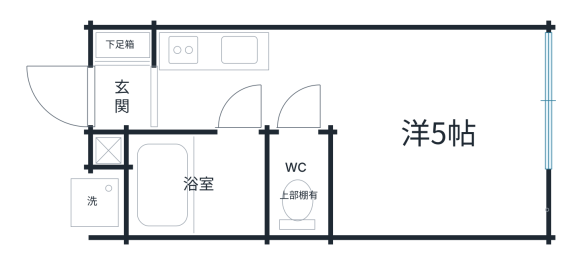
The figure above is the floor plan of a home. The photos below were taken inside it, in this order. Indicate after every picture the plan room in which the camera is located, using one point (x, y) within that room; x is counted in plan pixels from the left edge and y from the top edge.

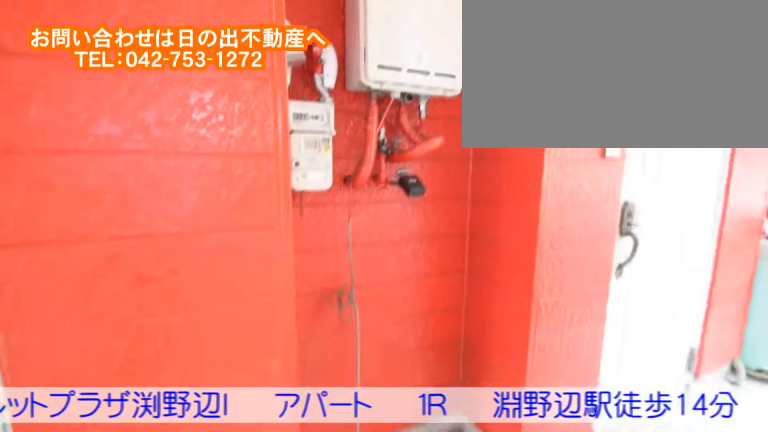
(72, 208)
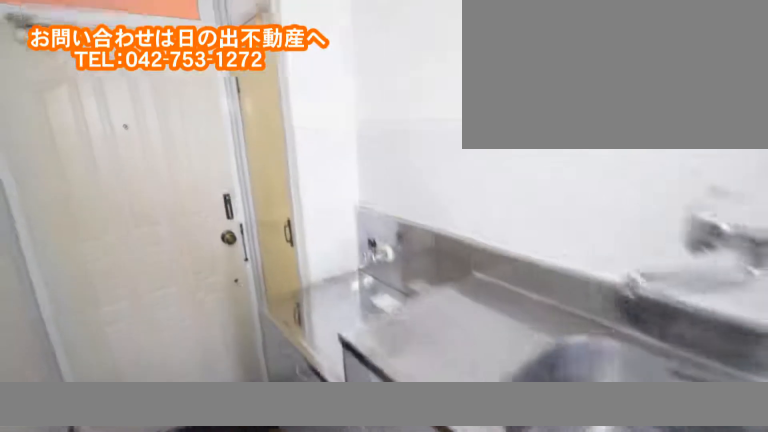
(210, 97)
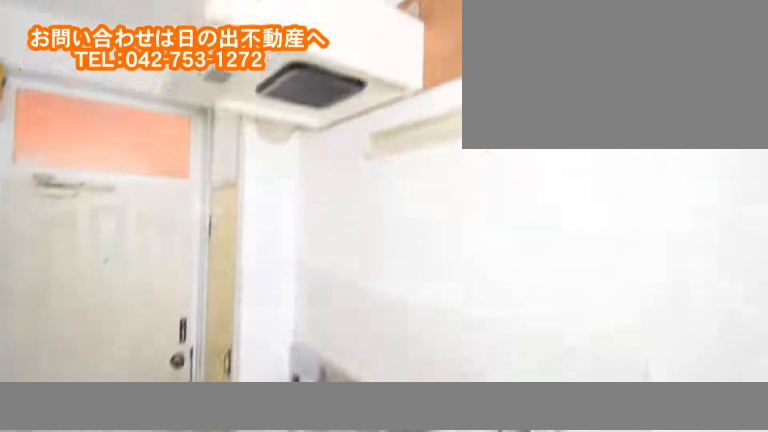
(210, 97)
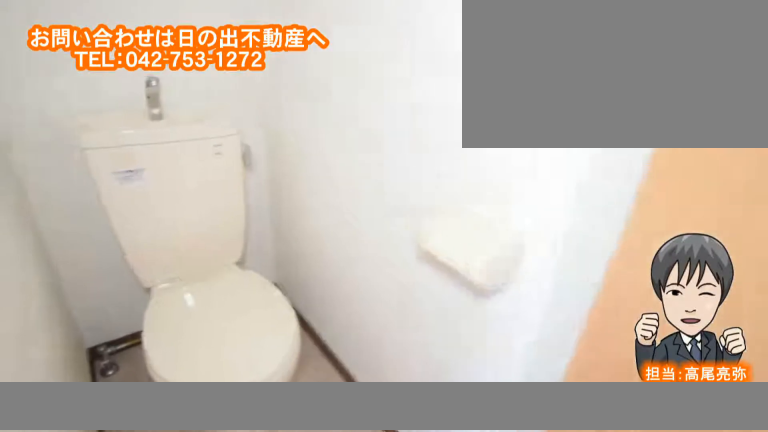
(298, 184)
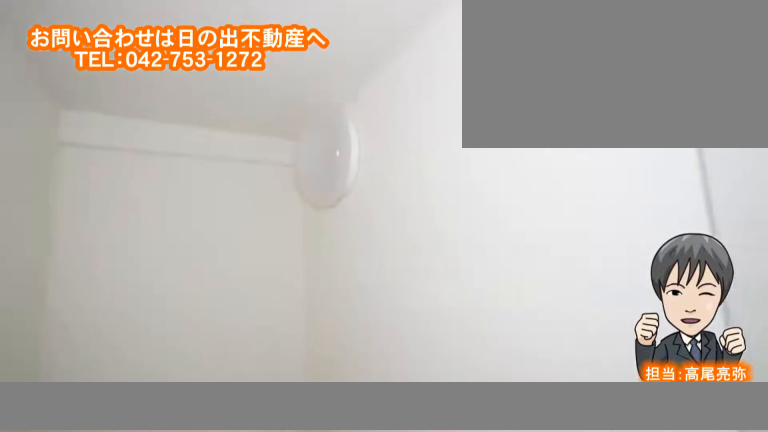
(298, 185)
